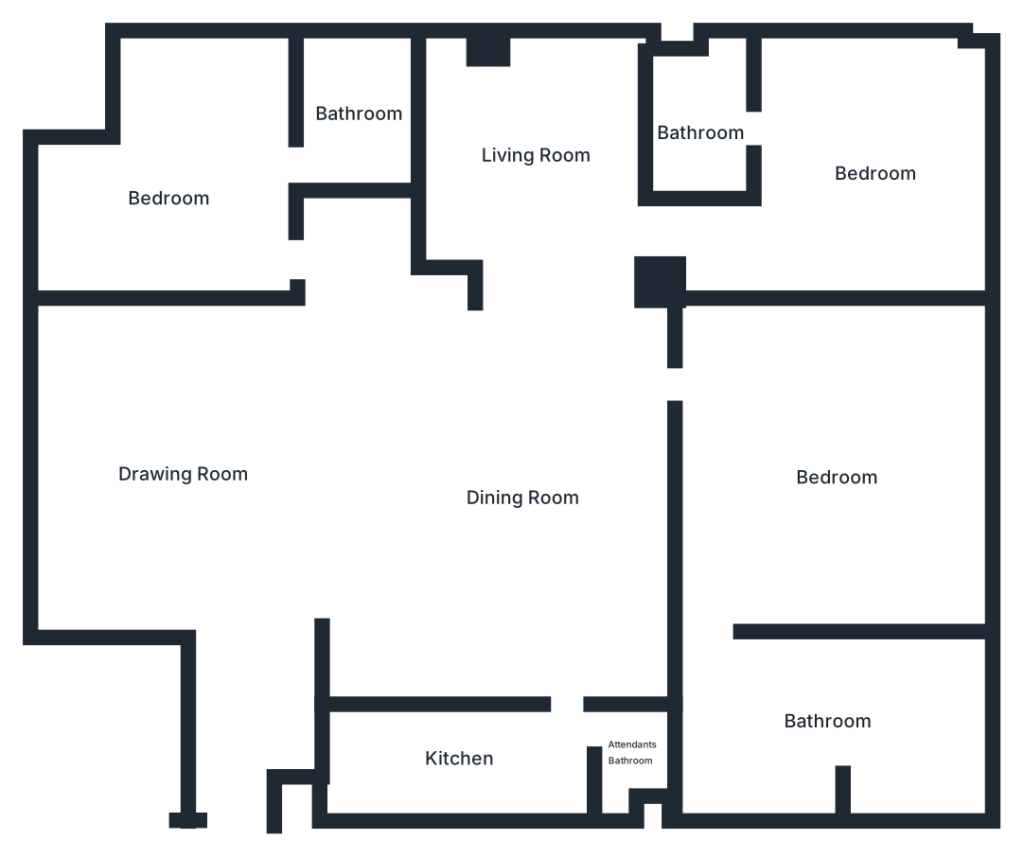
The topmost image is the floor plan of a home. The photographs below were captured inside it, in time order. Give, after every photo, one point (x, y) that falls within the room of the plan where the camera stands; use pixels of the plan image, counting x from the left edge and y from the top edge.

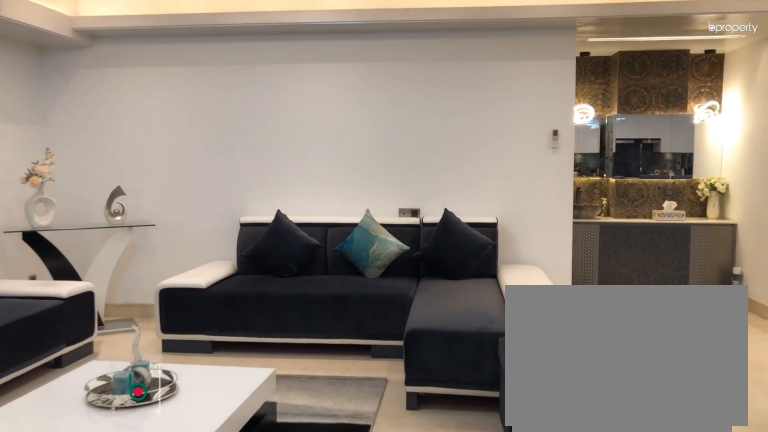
(181, 474)
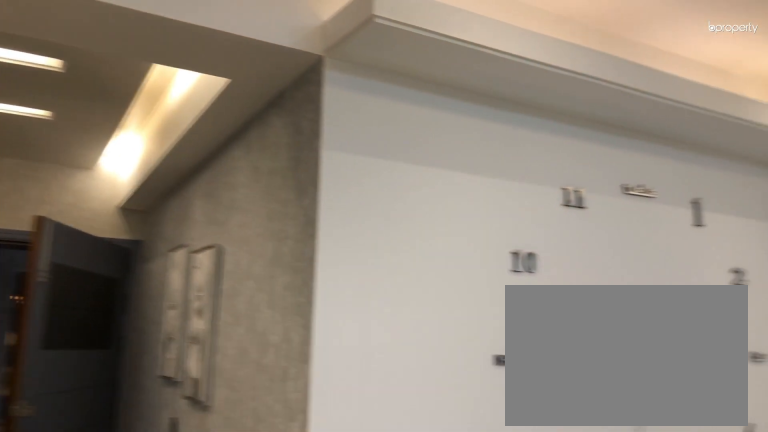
(181, 474)
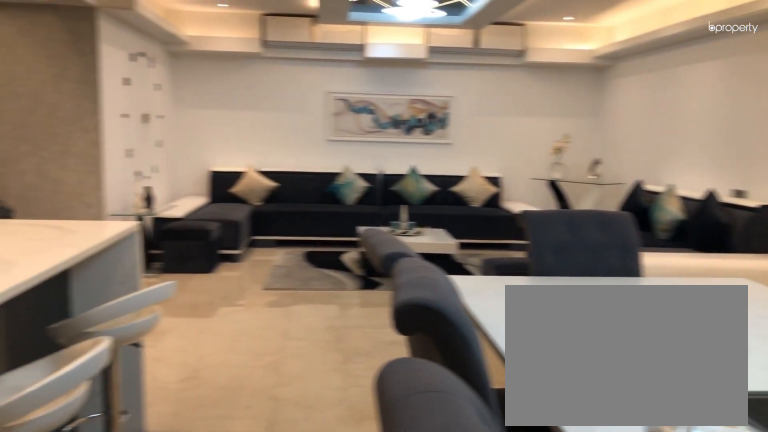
(523, 499)
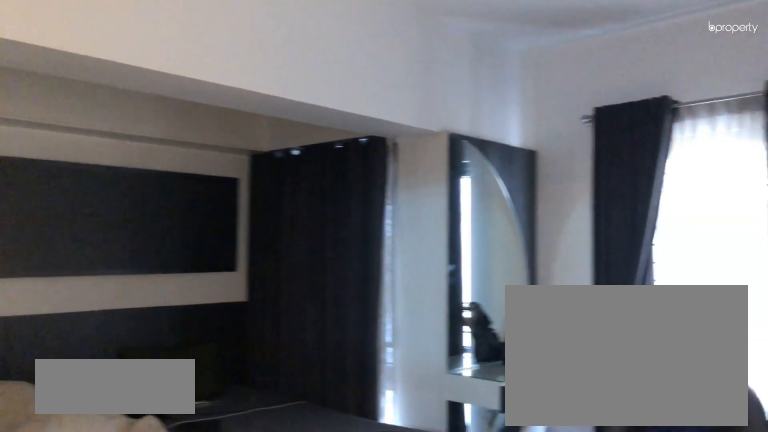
(175, 198)
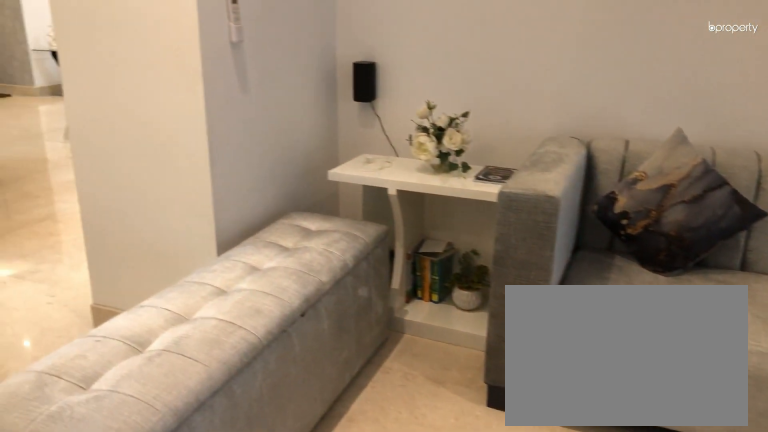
(532, 156)
